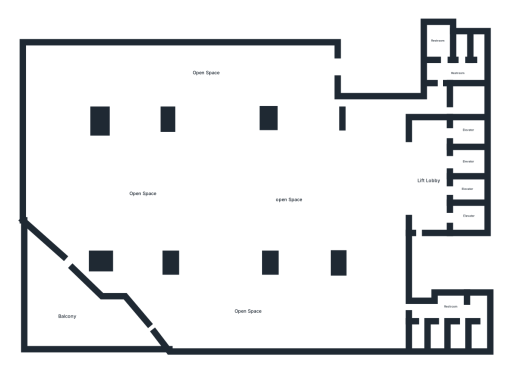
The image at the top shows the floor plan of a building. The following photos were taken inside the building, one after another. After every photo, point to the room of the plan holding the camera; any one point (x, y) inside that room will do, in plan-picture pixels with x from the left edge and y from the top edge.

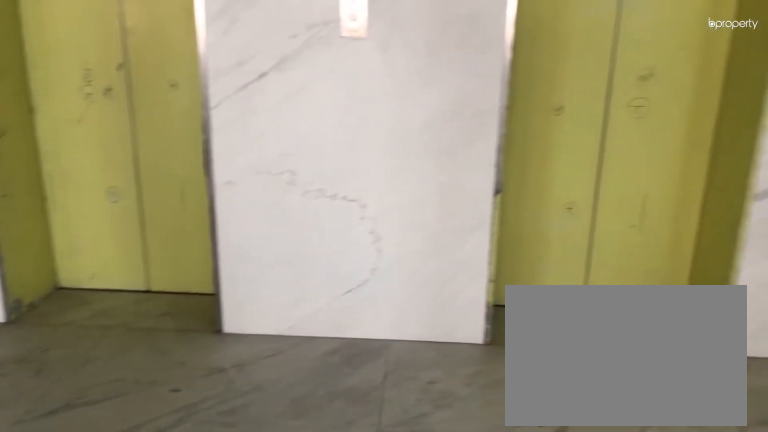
(428, 178)
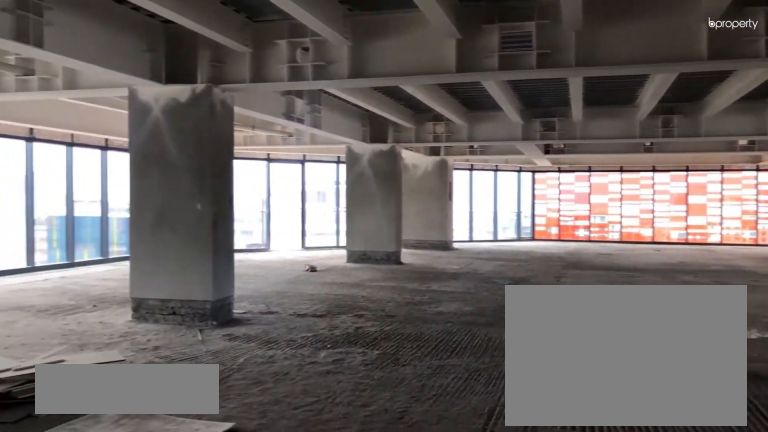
(262, 203)
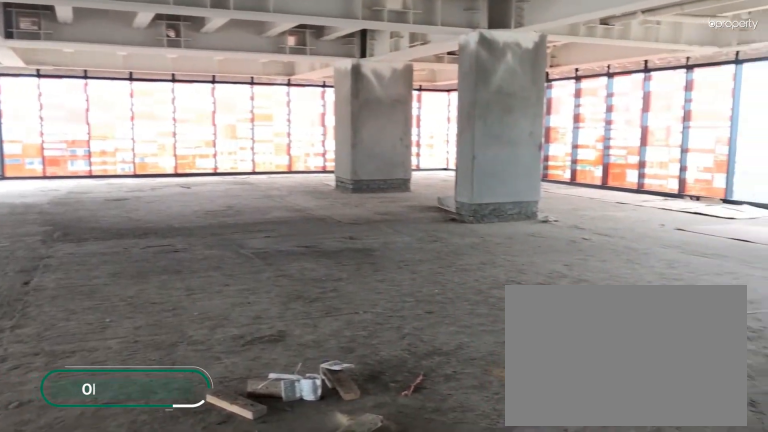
(183, 170)
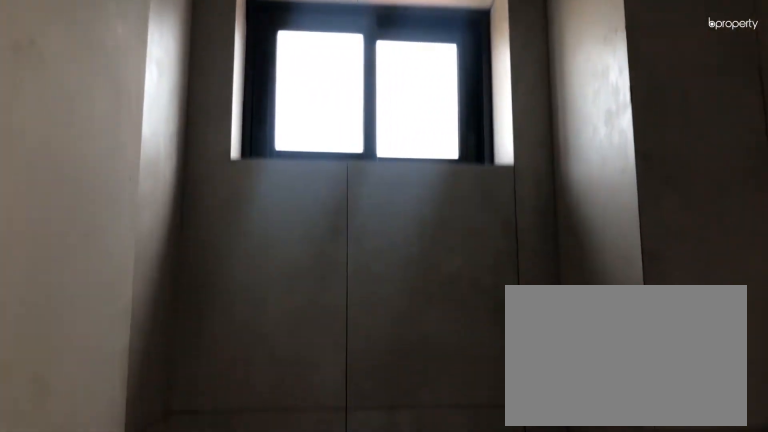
(415, 337)
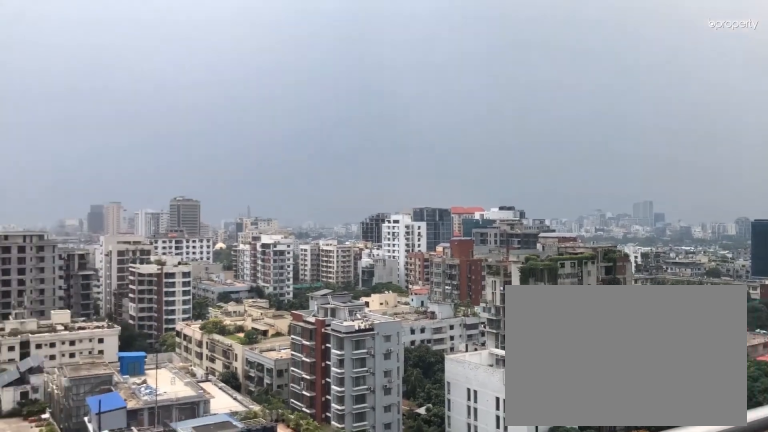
(63, 313)
